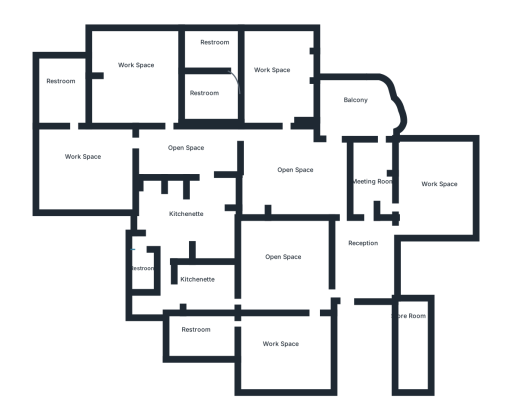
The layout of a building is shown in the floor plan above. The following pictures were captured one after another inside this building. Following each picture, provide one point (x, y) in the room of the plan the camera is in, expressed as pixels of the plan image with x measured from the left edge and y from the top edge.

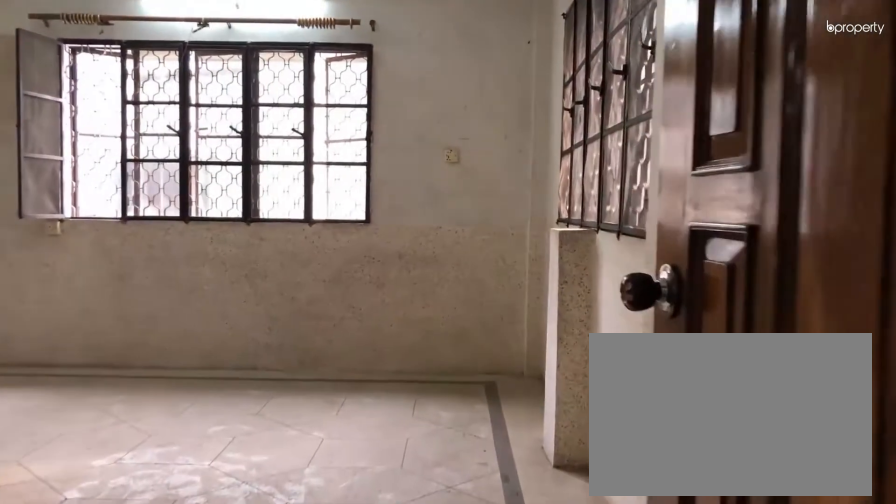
(281, 76)
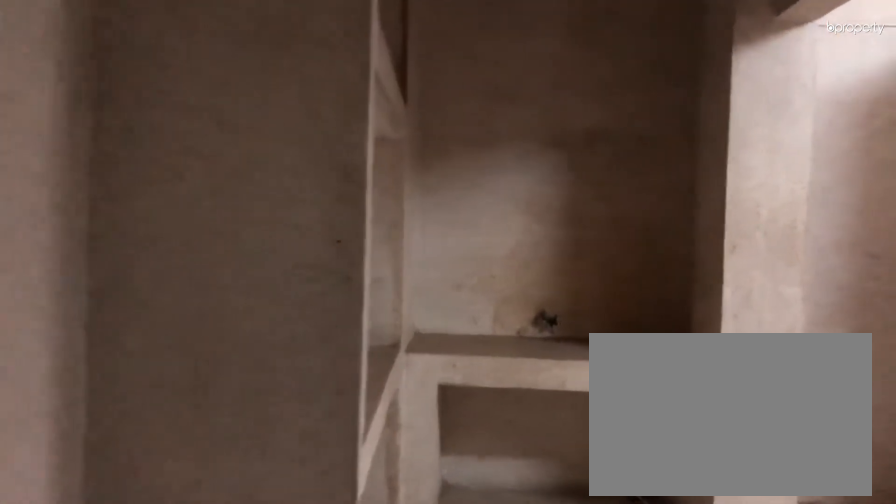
(207, 219)
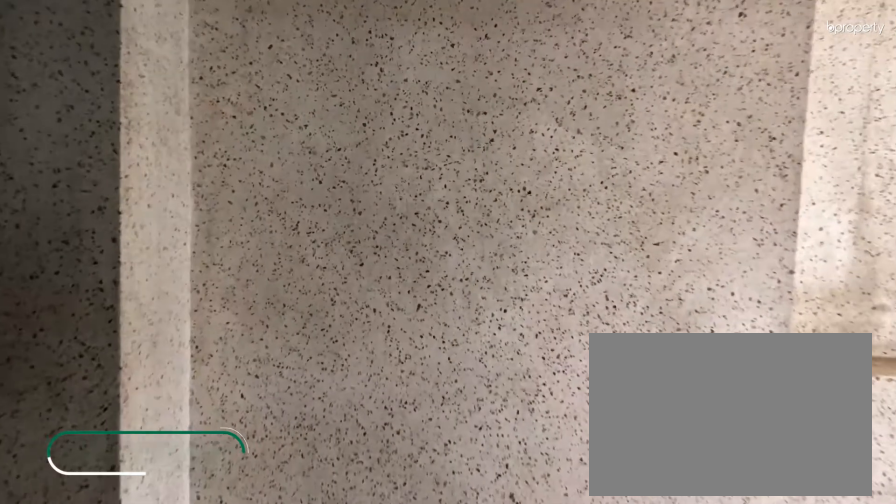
(207, 291)
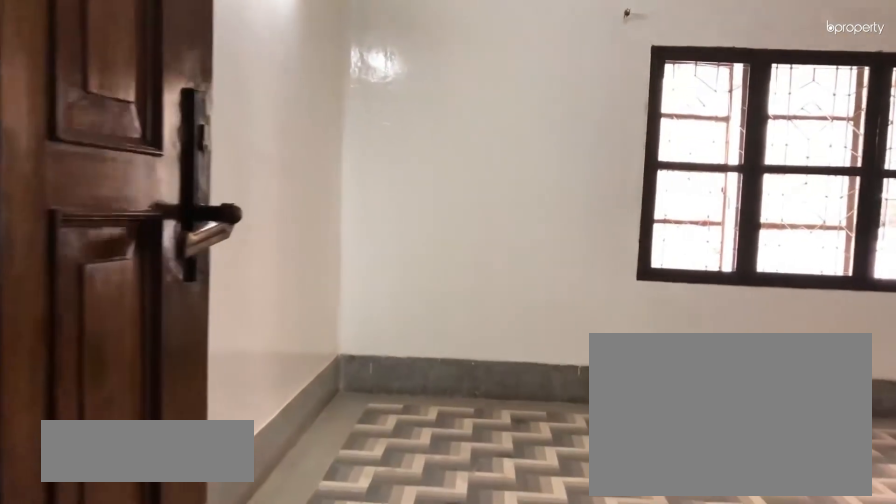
(272, 341)
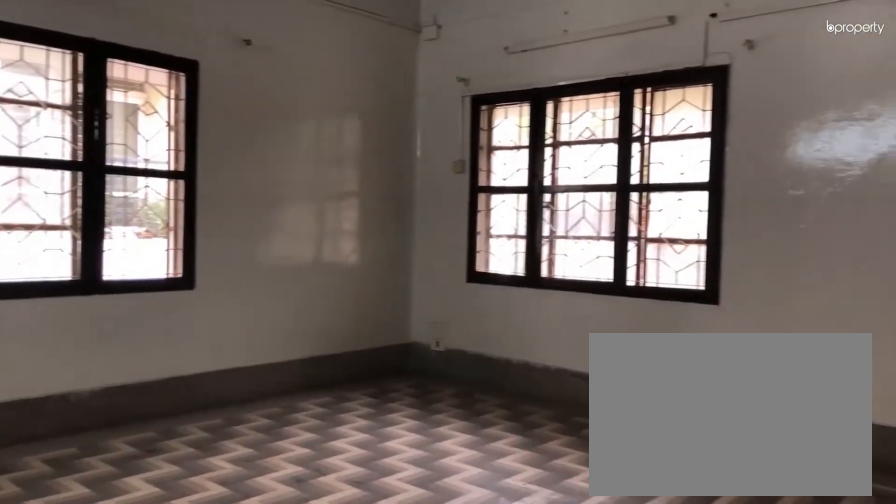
(272, 341)
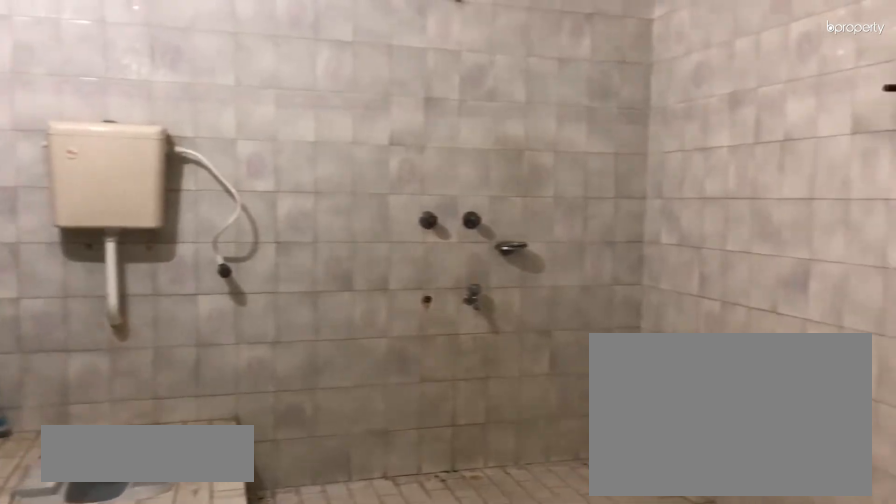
(203, 328)
